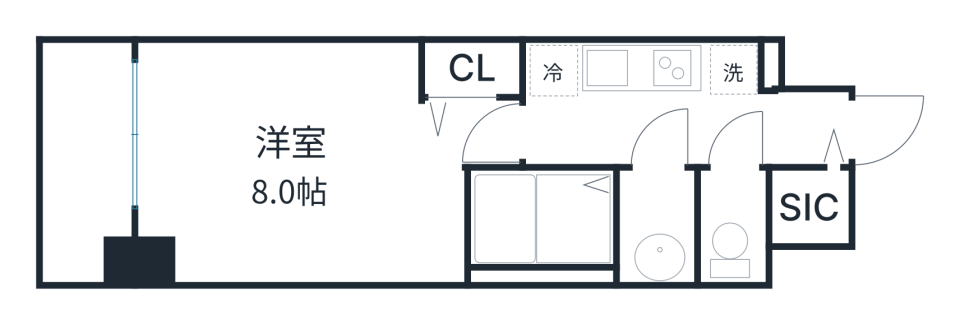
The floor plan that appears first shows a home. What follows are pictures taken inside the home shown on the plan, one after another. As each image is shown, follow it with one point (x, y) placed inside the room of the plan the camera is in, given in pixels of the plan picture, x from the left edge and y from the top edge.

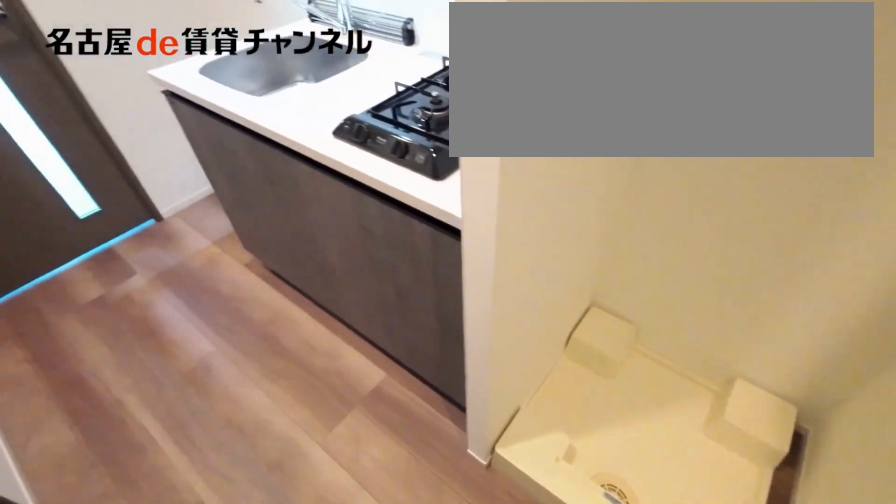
(742, 66)
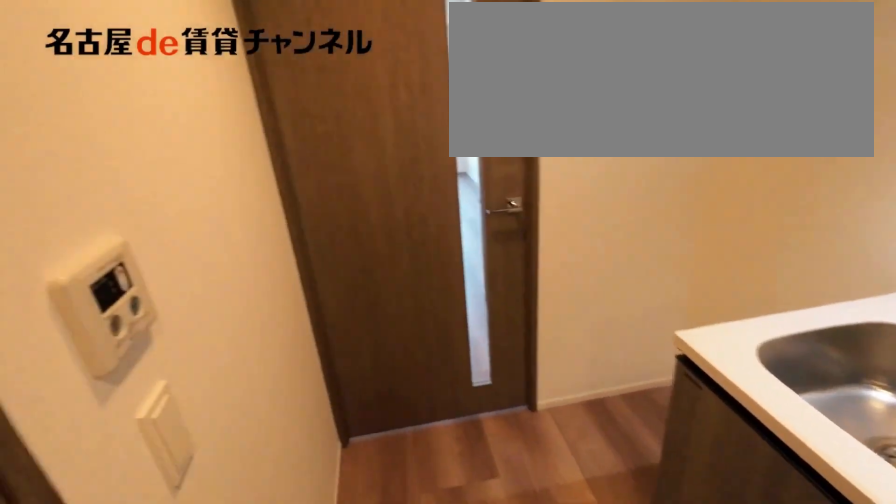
(646, 130)
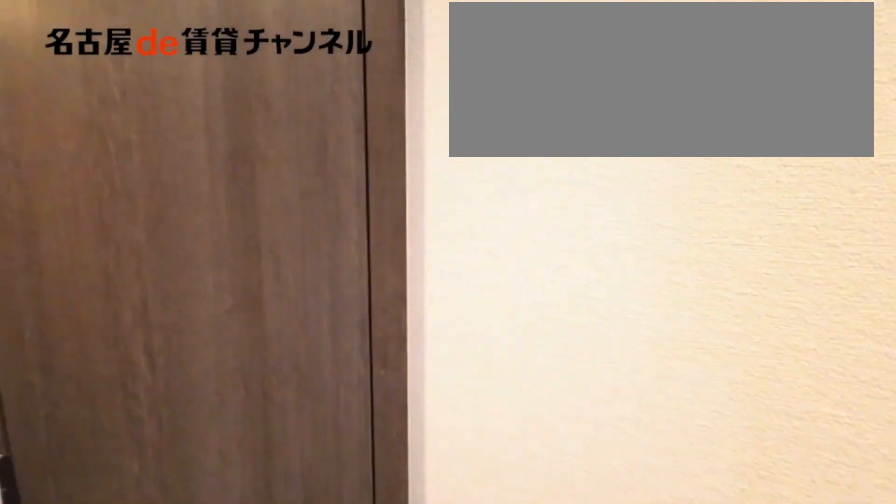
(646, 130)
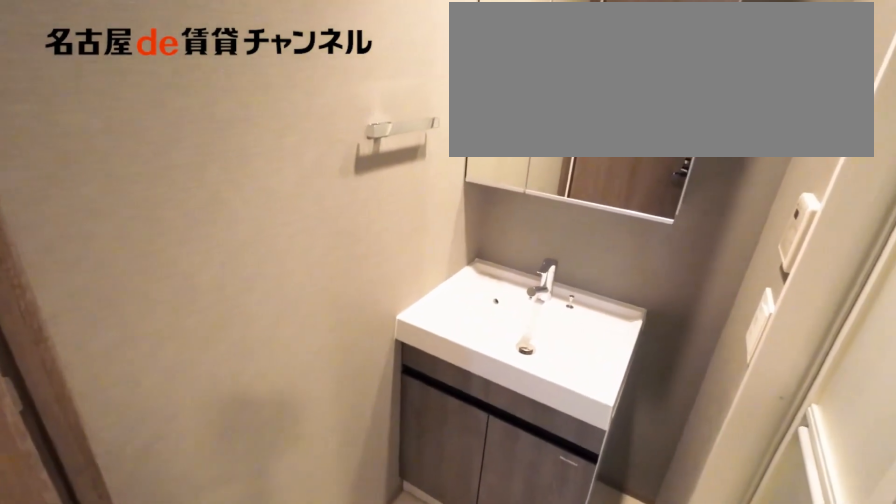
(656, 224)
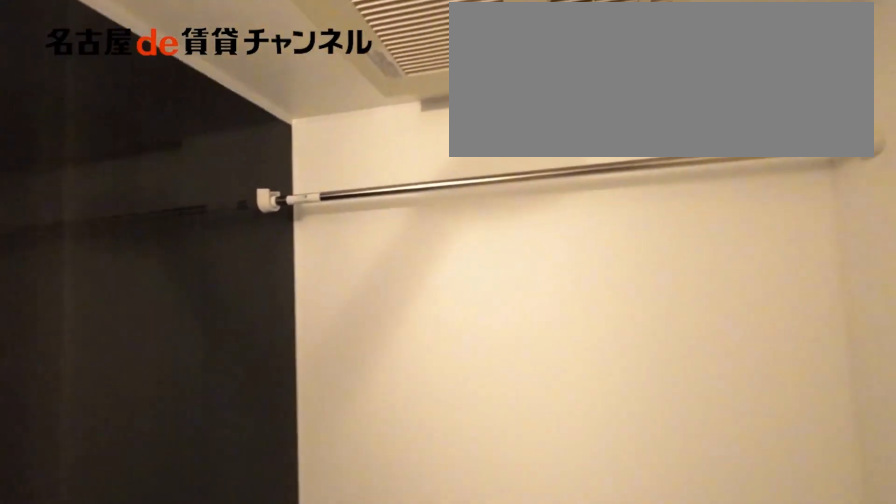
(544, 218)
